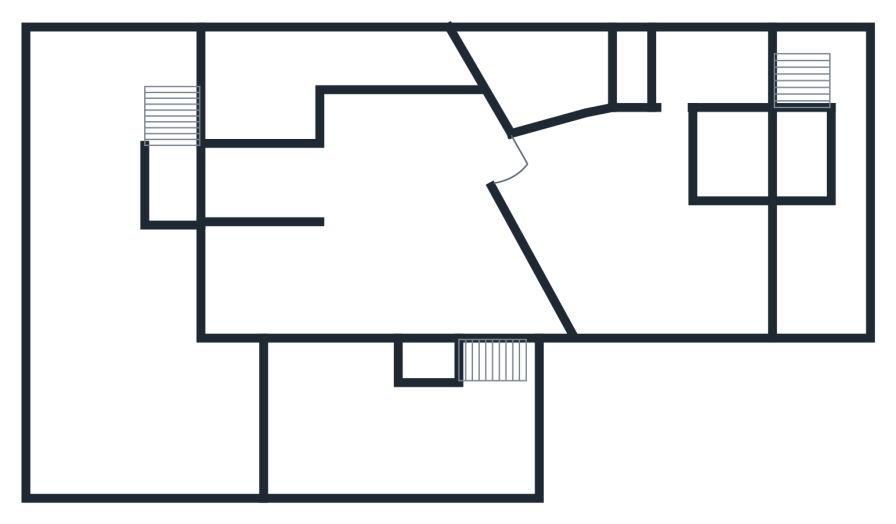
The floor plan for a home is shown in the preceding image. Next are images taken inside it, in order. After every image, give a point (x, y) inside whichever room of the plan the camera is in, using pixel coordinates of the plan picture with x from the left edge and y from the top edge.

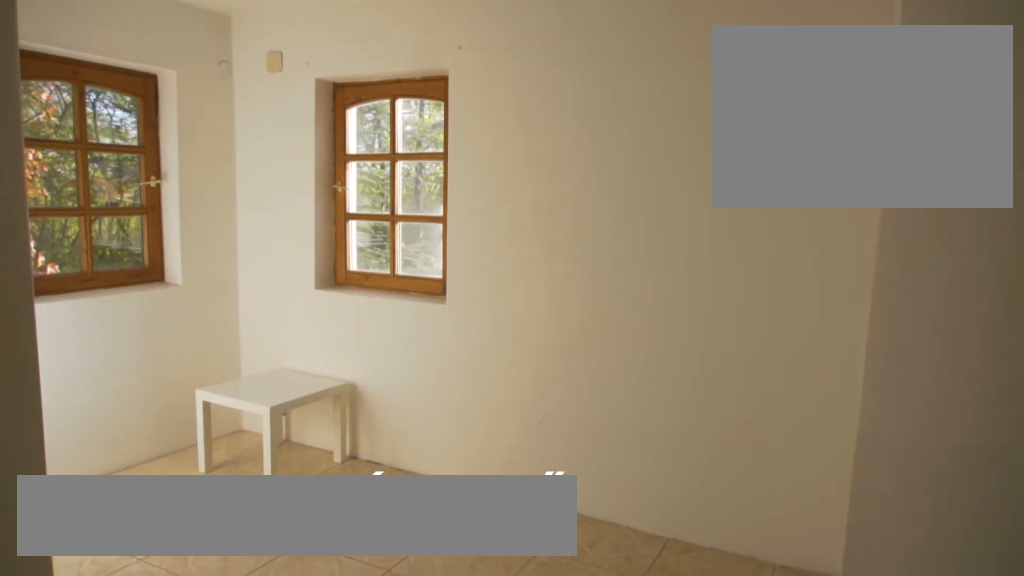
(611, 242)
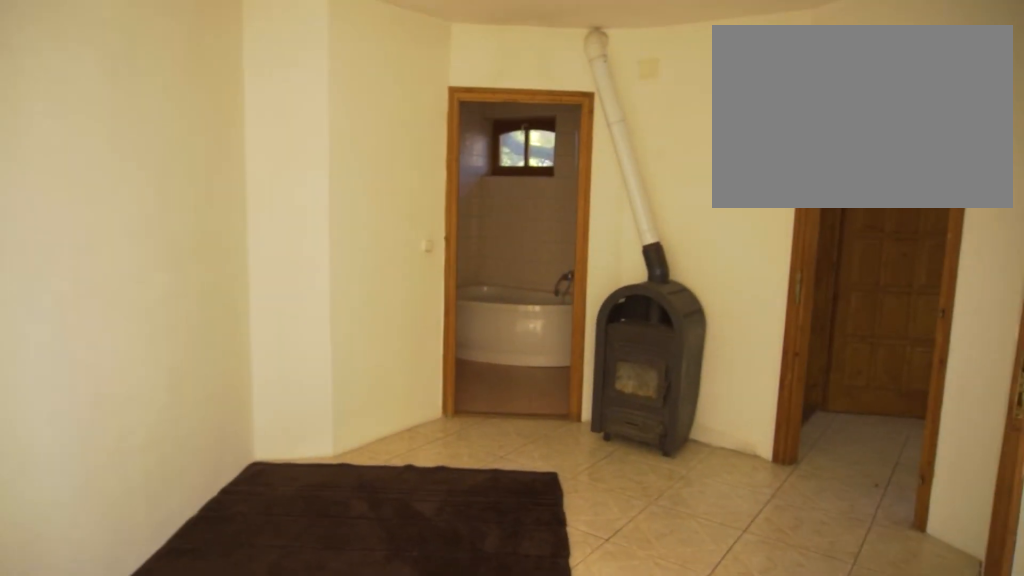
(611, 241)
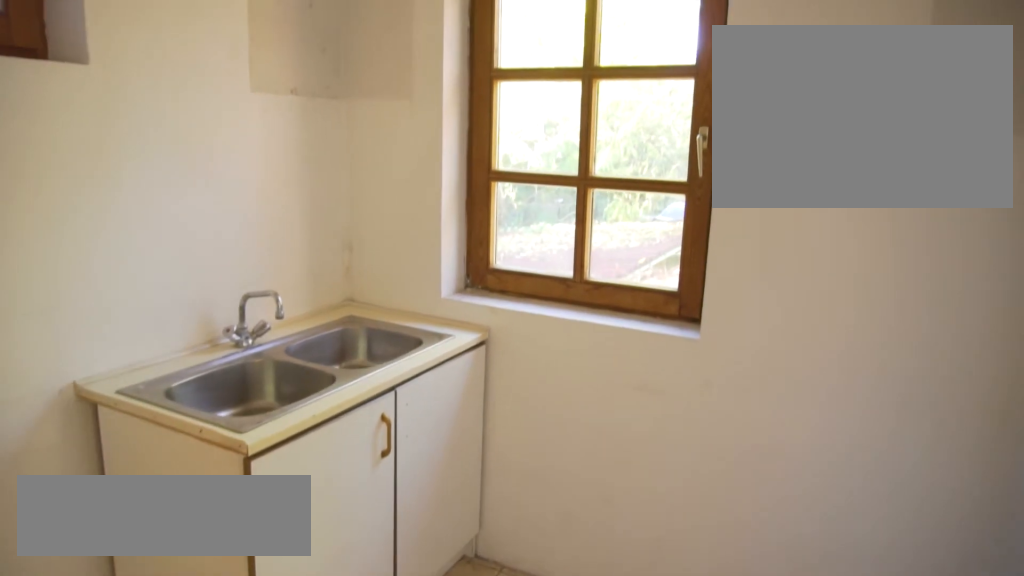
(709, 65)
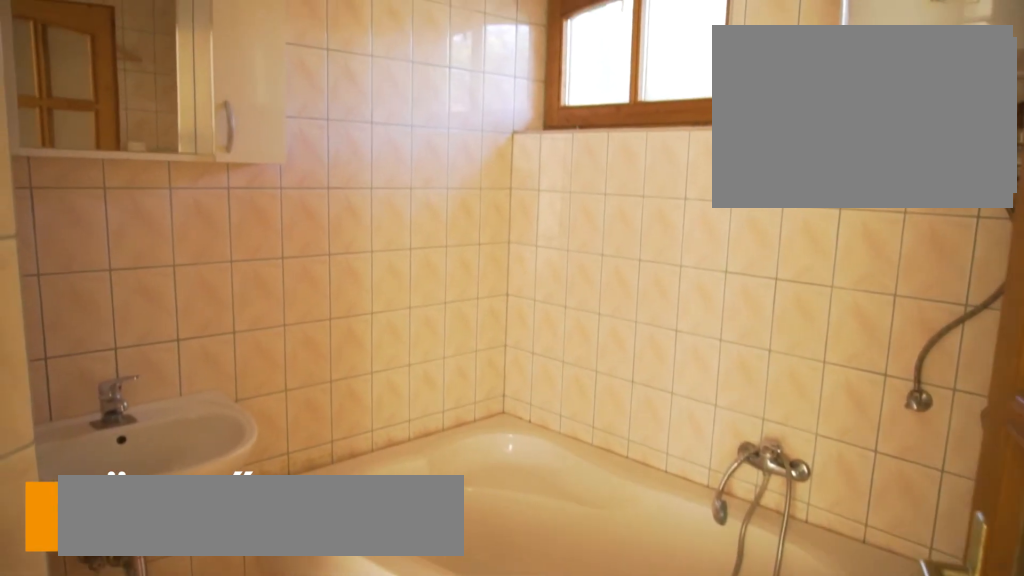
(548, 73)
